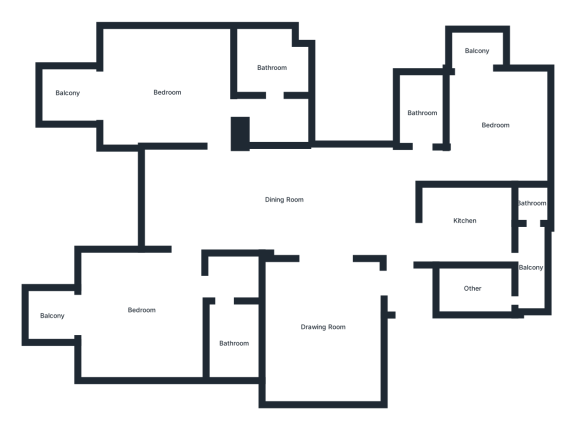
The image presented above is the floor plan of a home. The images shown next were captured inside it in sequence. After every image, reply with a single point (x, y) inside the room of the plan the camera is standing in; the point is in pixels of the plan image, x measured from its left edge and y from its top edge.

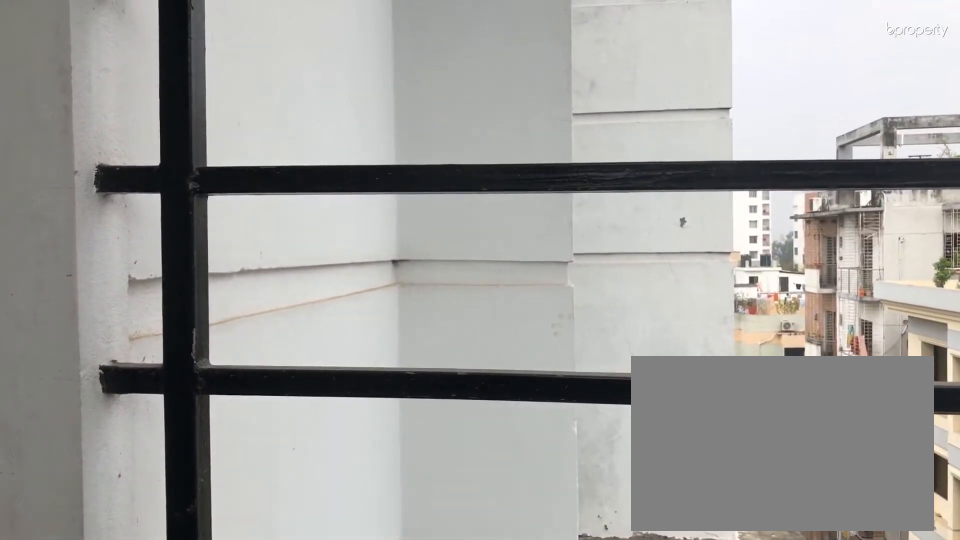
(476, 50)
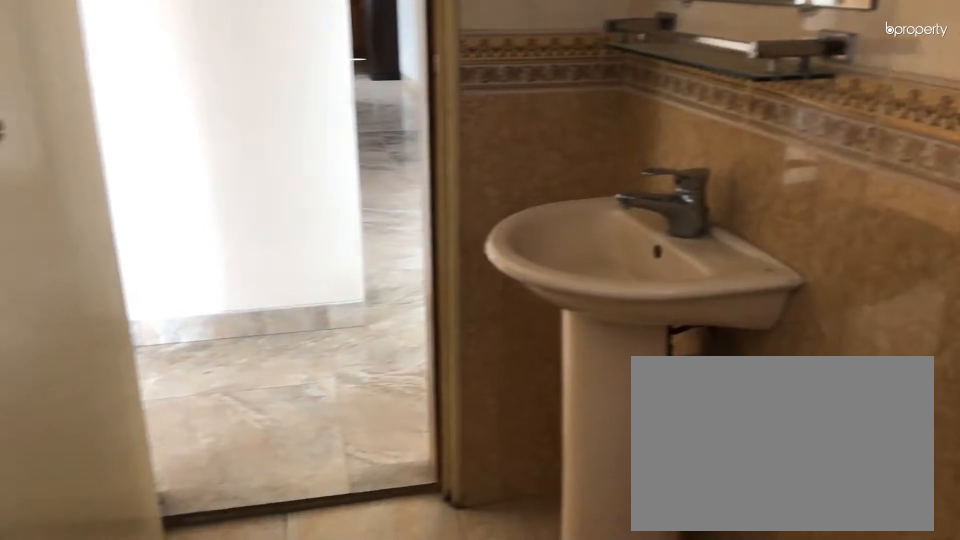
(423, 111)
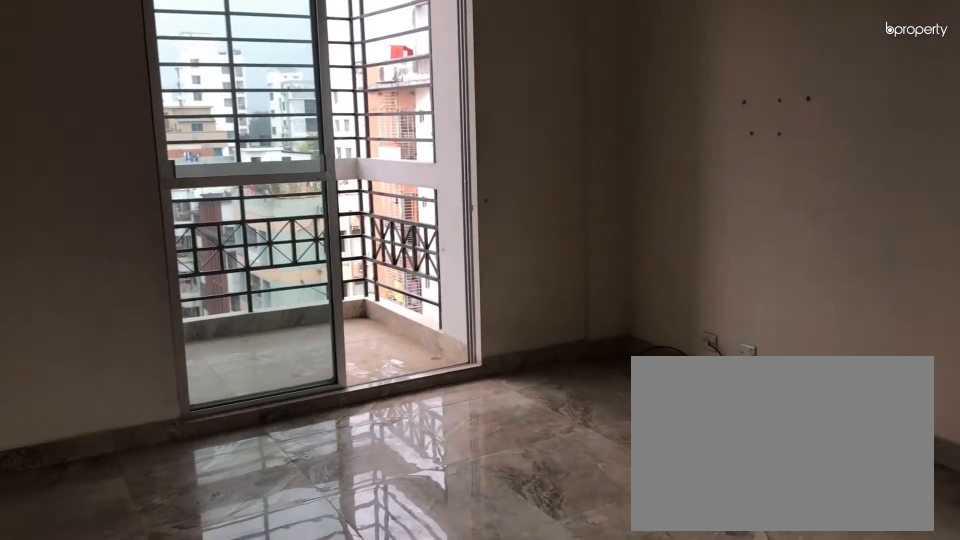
(166, 92)
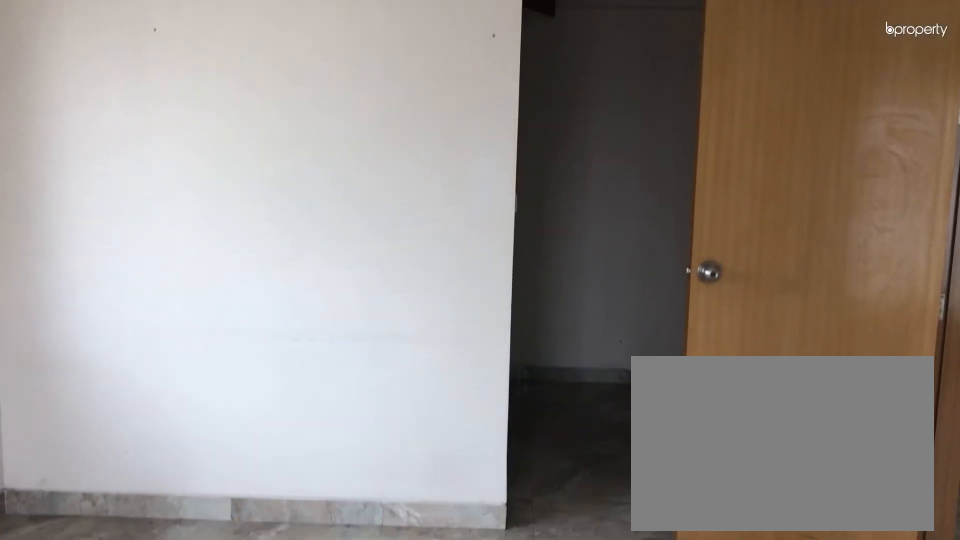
(166, 92)
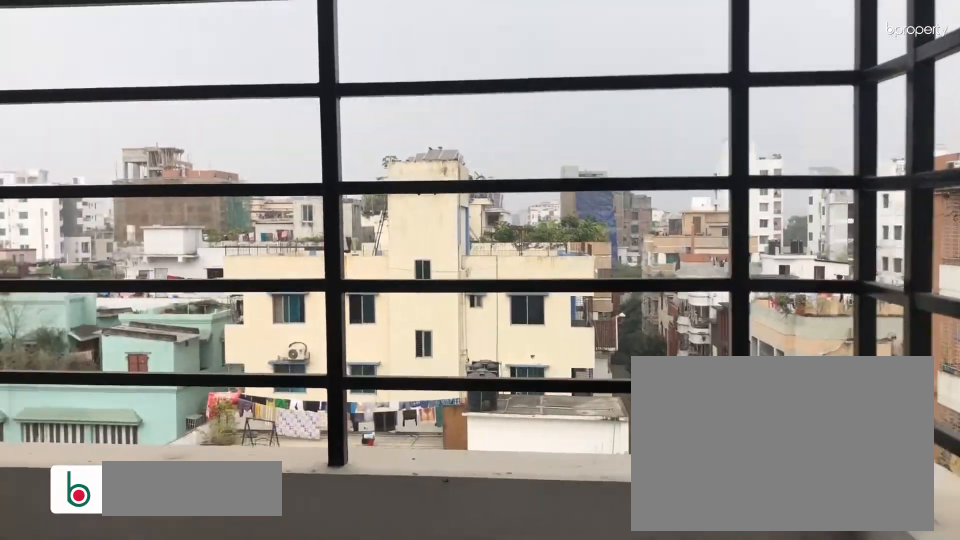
(69, 93)
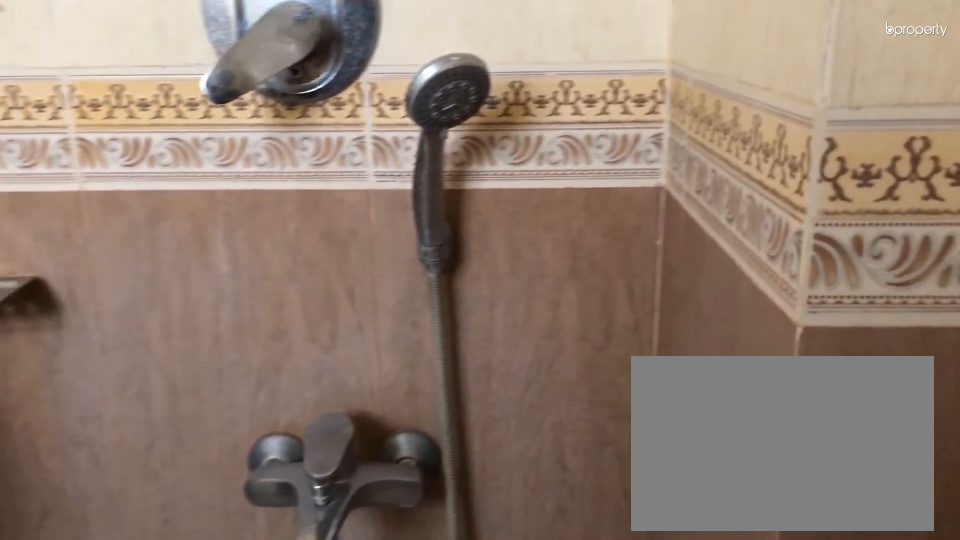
(271, 68)
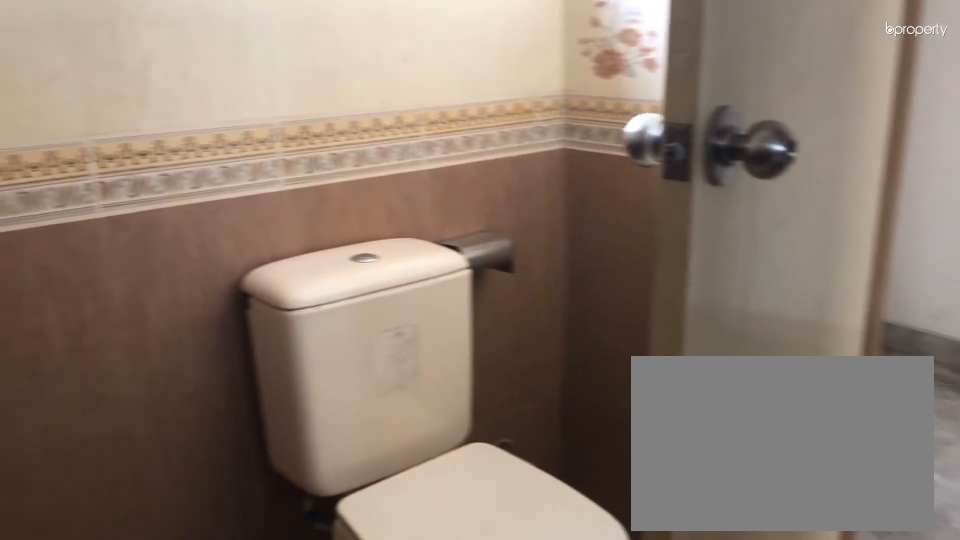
(271, 68)
